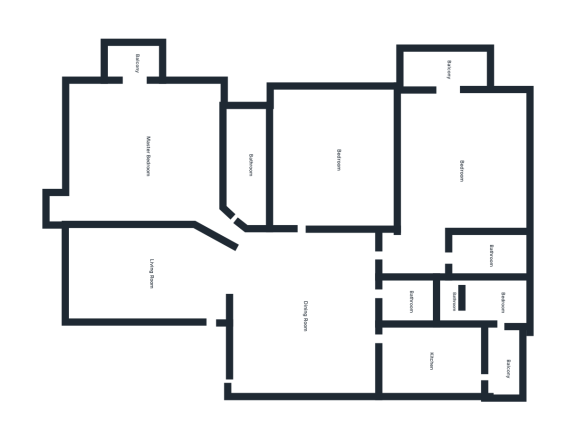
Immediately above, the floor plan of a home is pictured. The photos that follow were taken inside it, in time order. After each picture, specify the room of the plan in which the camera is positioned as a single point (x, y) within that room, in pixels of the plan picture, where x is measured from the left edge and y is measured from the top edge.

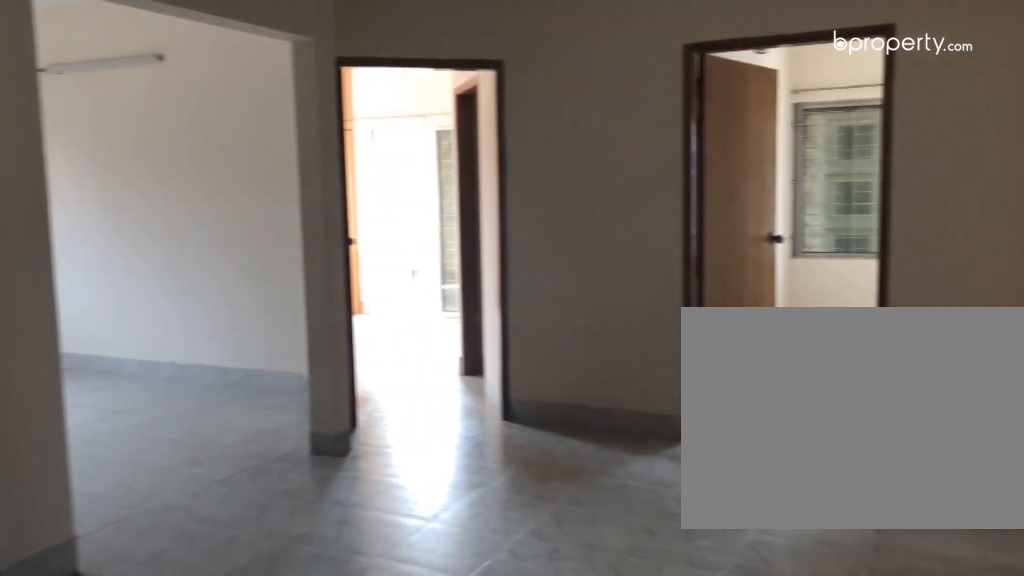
(308, 299)
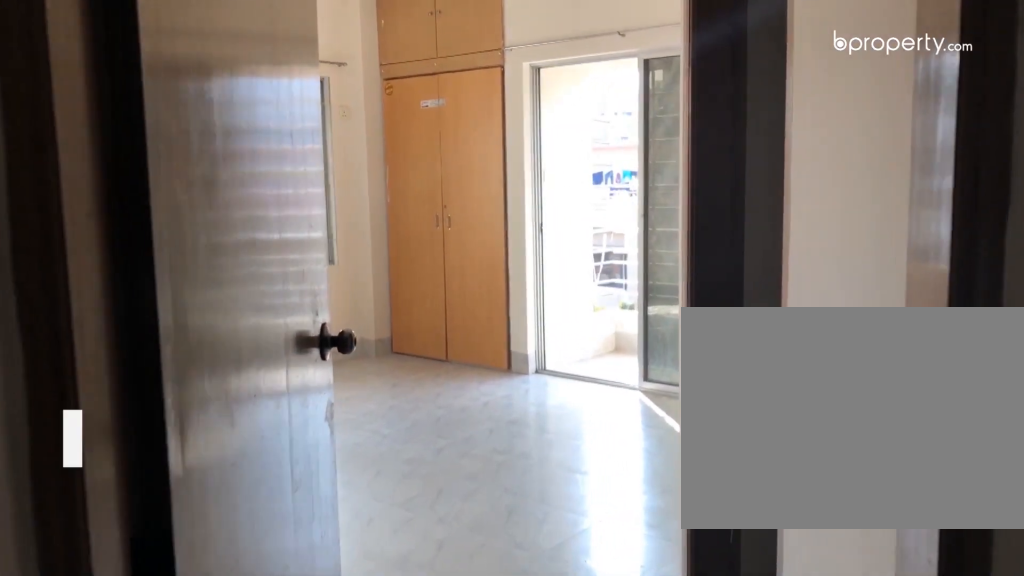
(140, 151)
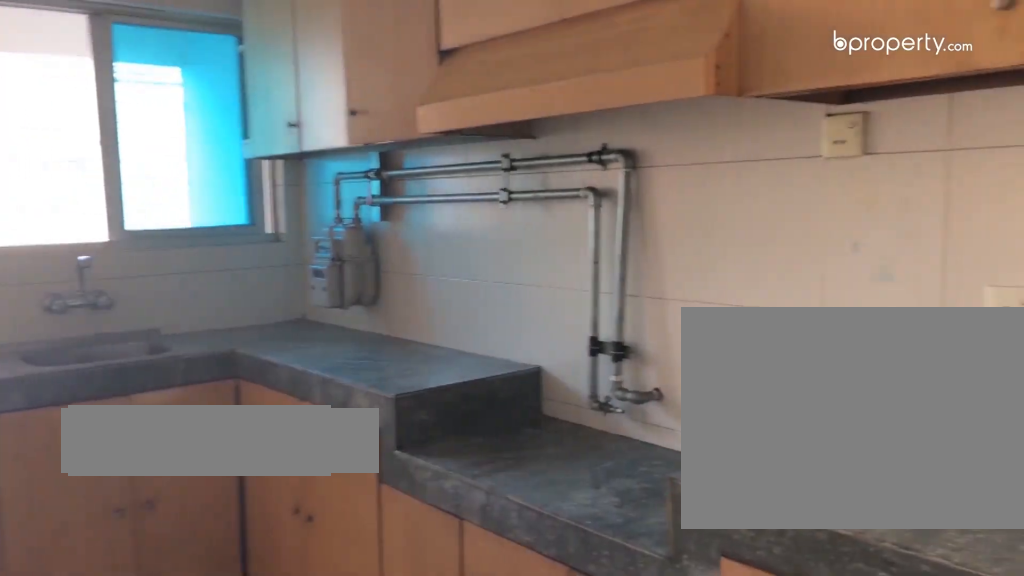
(430, 355)
